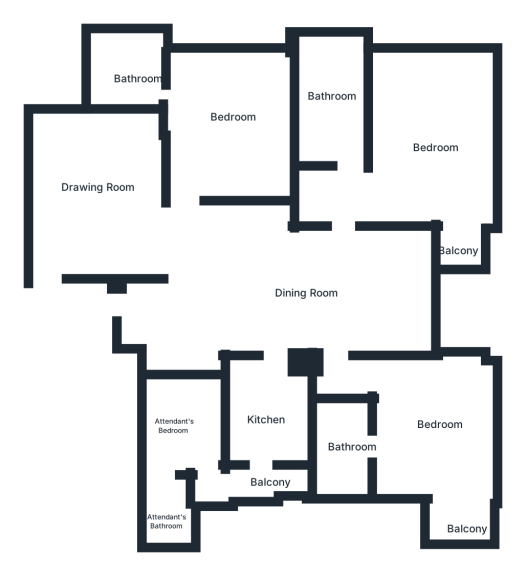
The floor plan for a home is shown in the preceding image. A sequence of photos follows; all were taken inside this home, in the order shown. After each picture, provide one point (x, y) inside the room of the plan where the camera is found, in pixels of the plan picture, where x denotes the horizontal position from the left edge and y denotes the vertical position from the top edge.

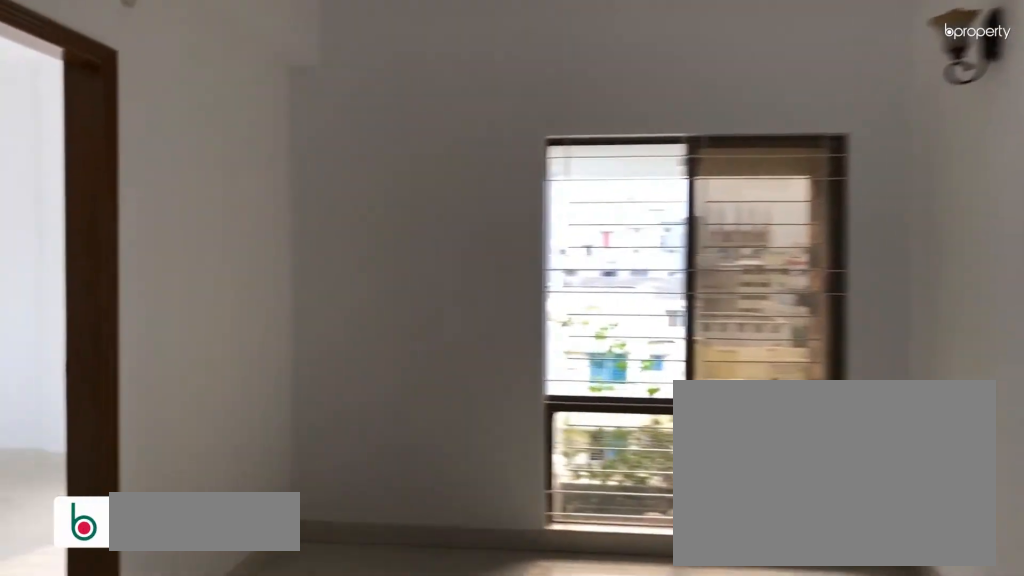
(316, 283)
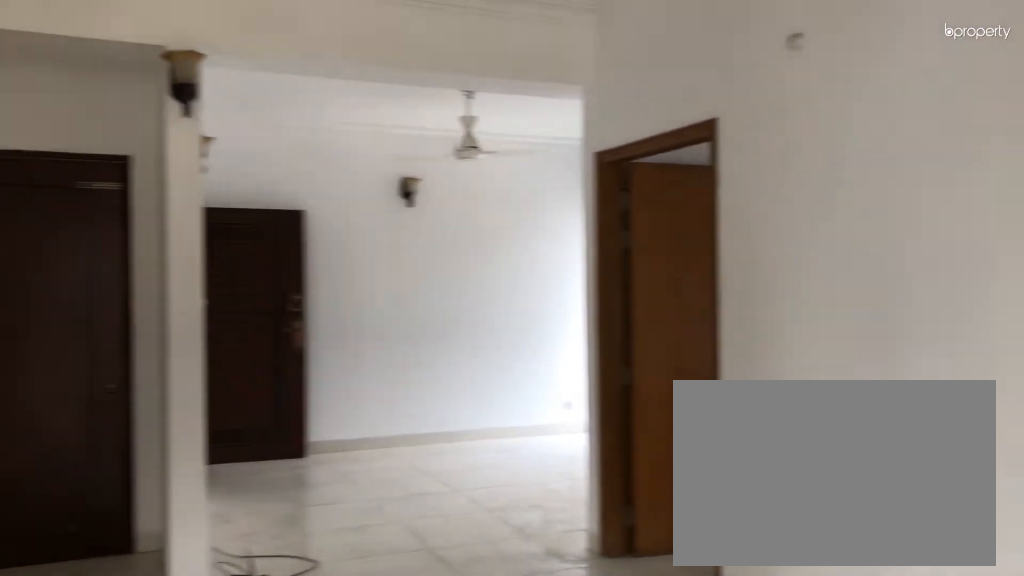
(316, 283)
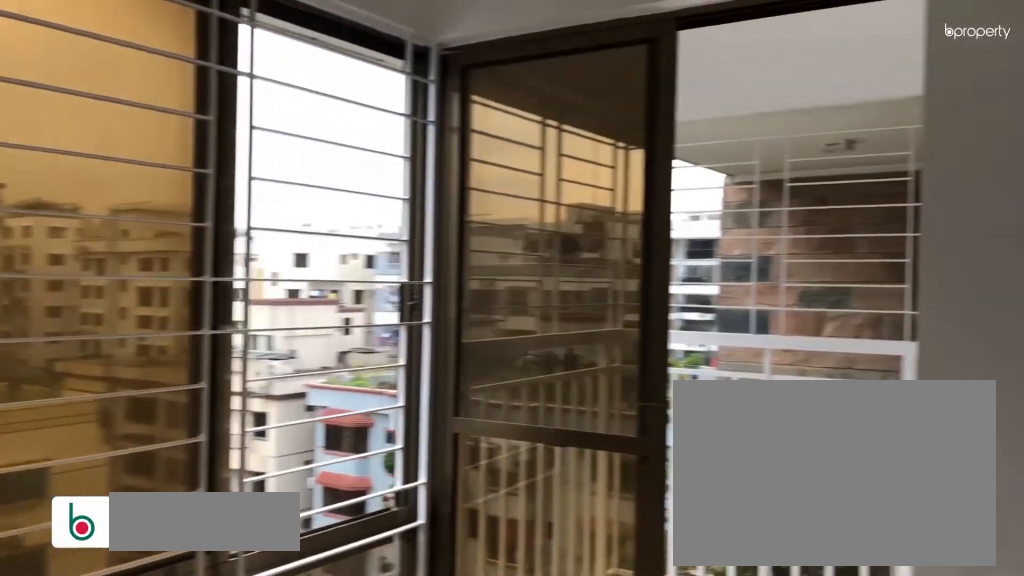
(430, 136)
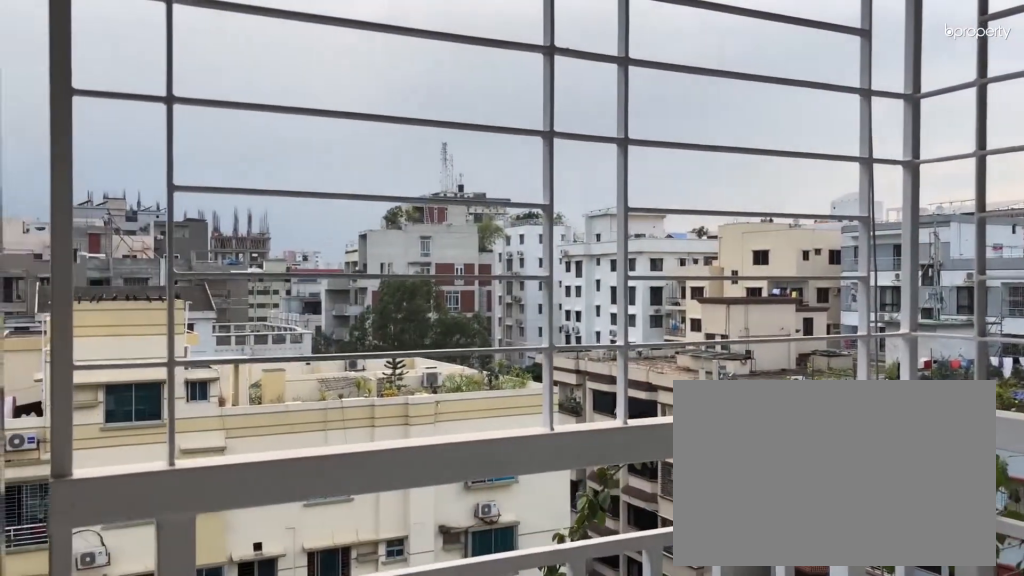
(462, 231)
